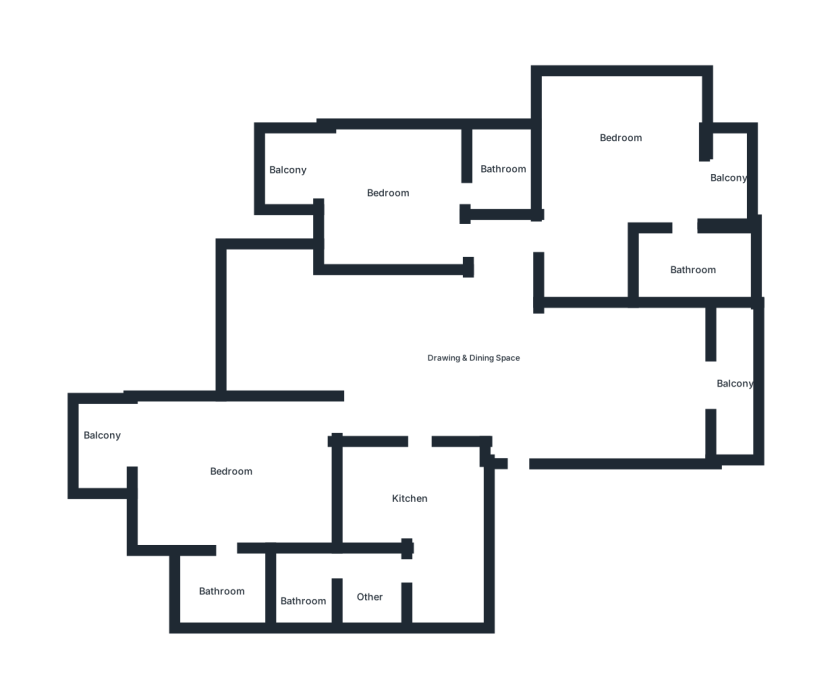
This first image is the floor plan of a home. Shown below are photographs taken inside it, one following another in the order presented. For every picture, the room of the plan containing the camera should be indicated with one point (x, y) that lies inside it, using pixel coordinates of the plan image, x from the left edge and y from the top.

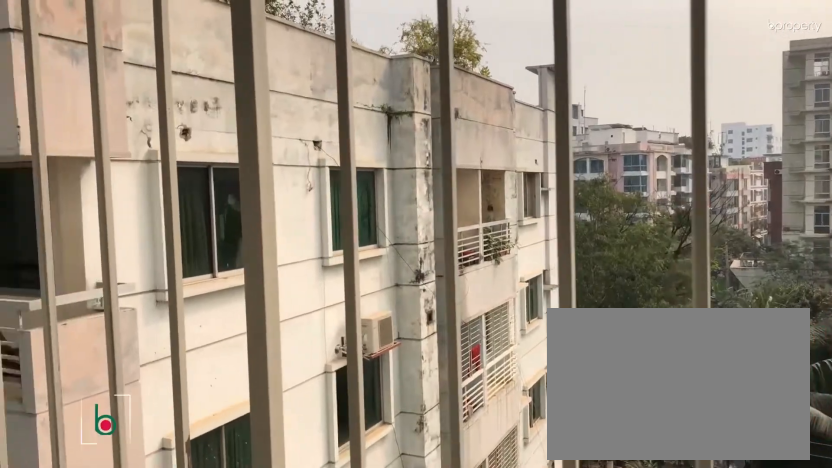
(730, 178)
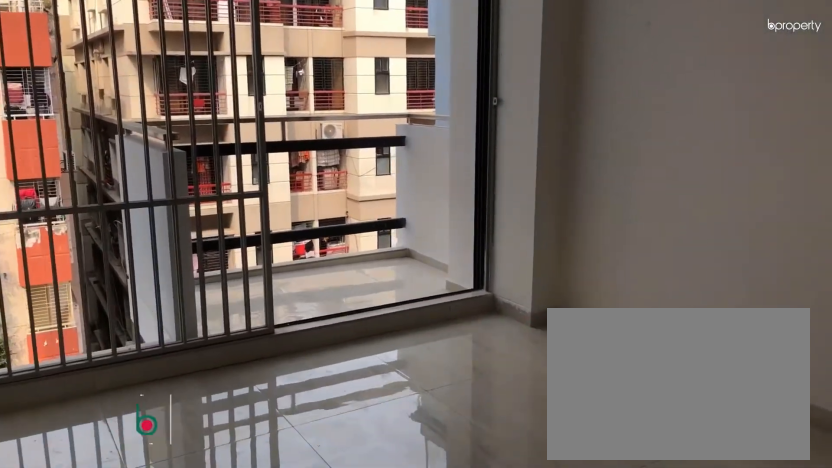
(357, 197)
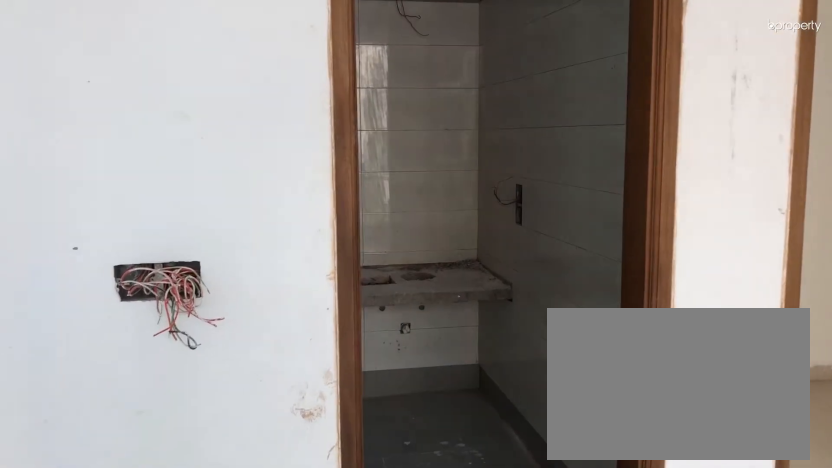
(414, 194)
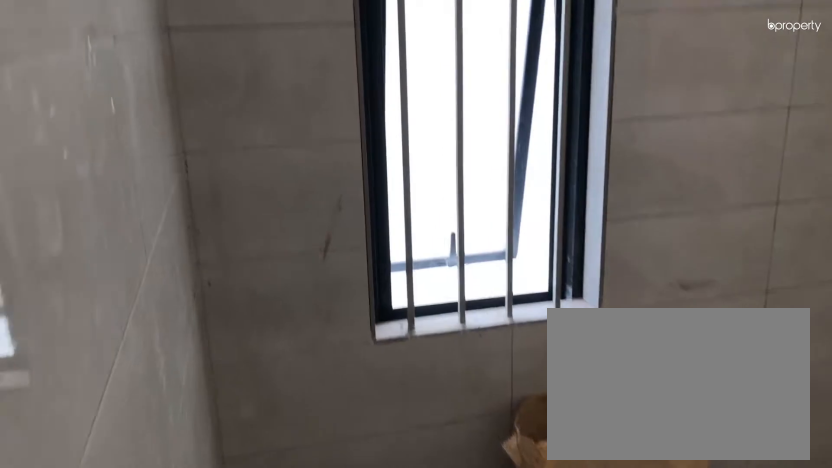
(504, 174)
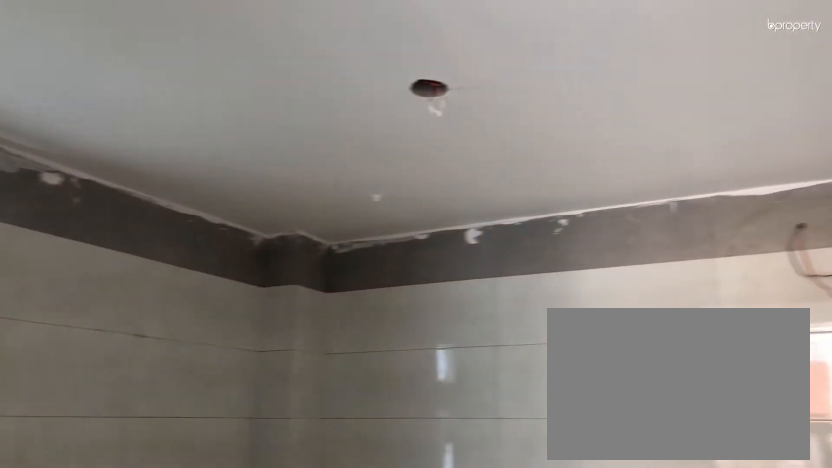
(504, 174)
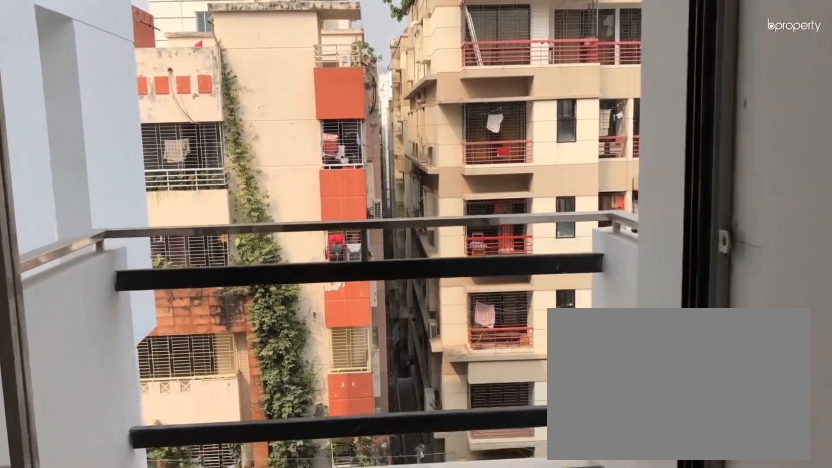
(341, 180)
